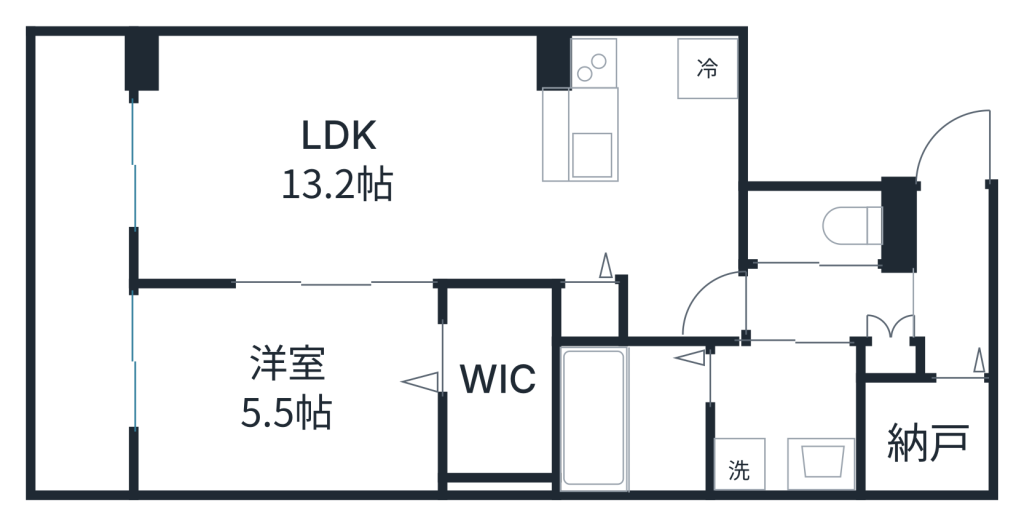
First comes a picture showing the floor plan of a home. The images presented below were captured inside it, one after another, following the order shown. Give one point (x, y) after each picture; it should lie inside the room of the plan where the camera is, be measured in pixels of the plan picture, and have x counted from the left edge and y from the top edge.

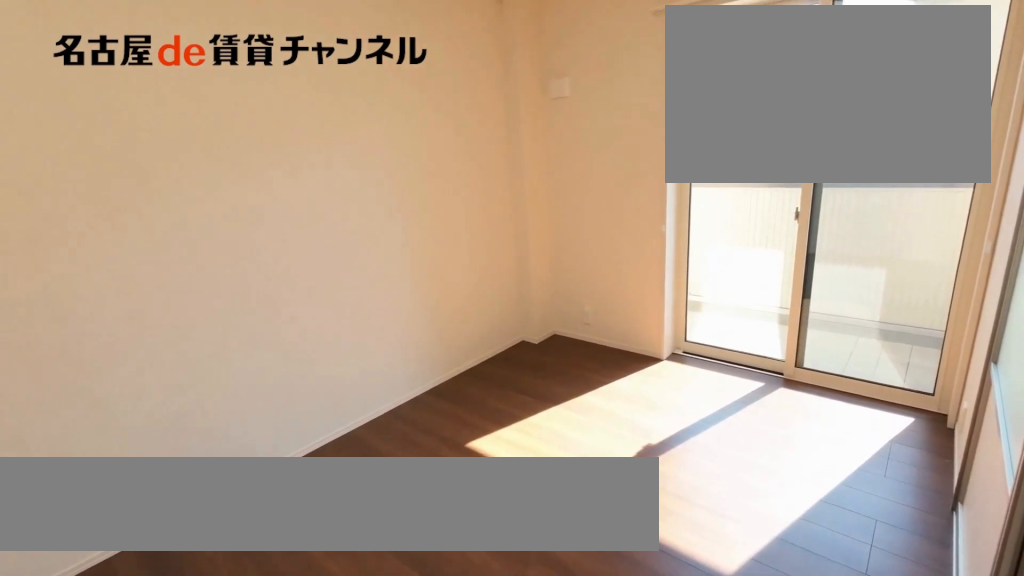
(282, 386)
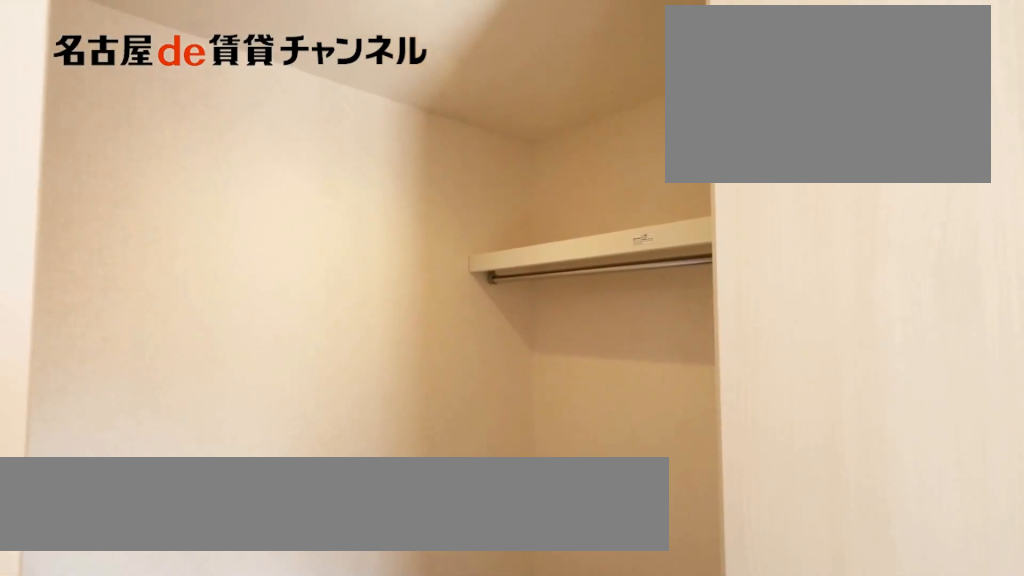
(494, 384)
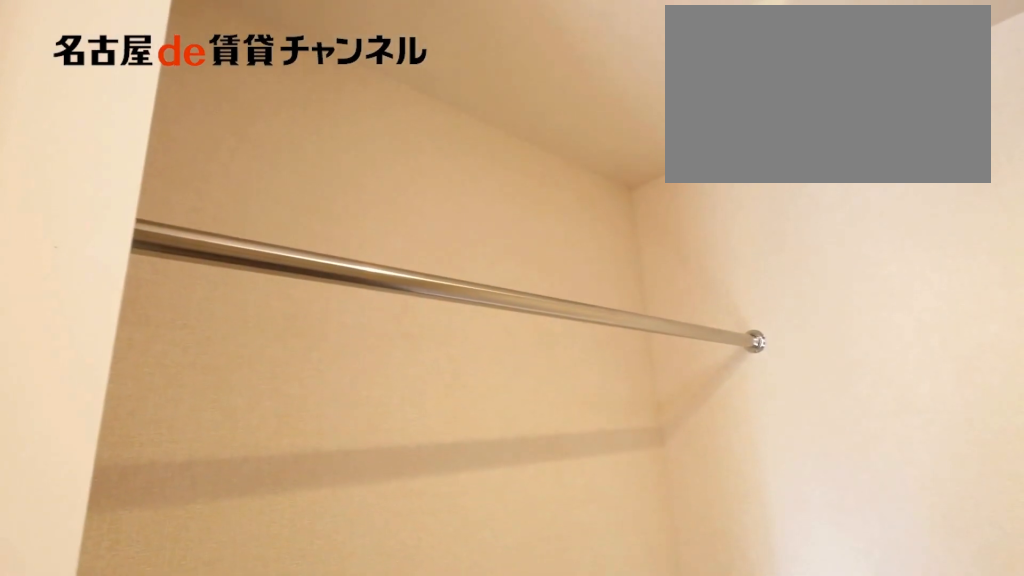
(494, 384)
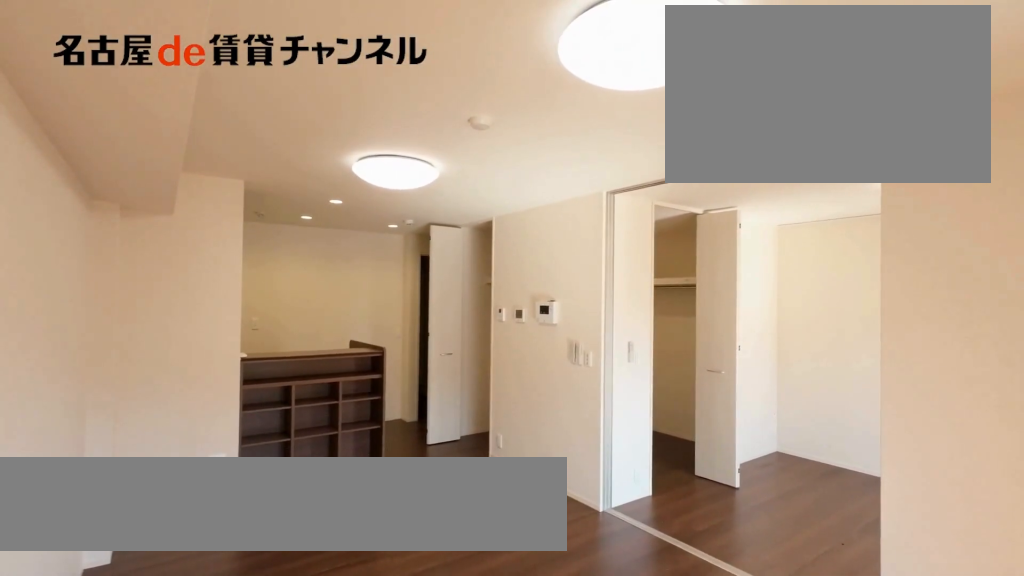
(388, 170)
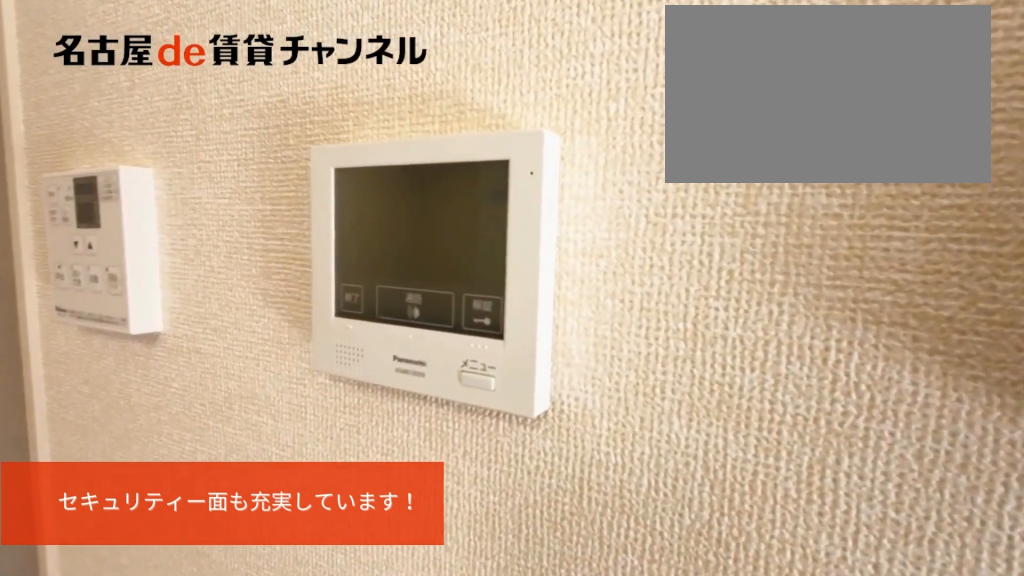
(388, 170)
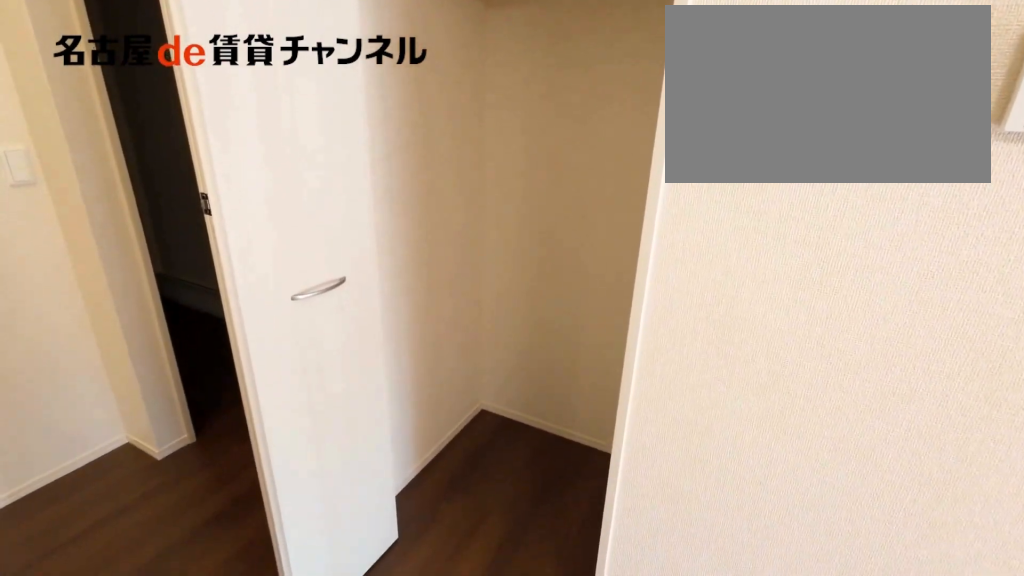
(589, 312)
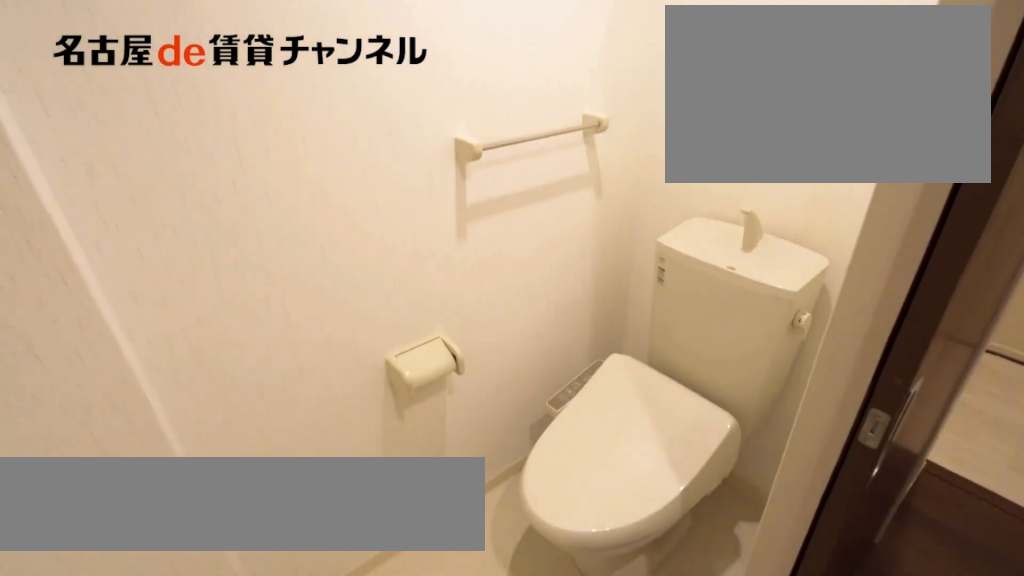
(824, 225)
